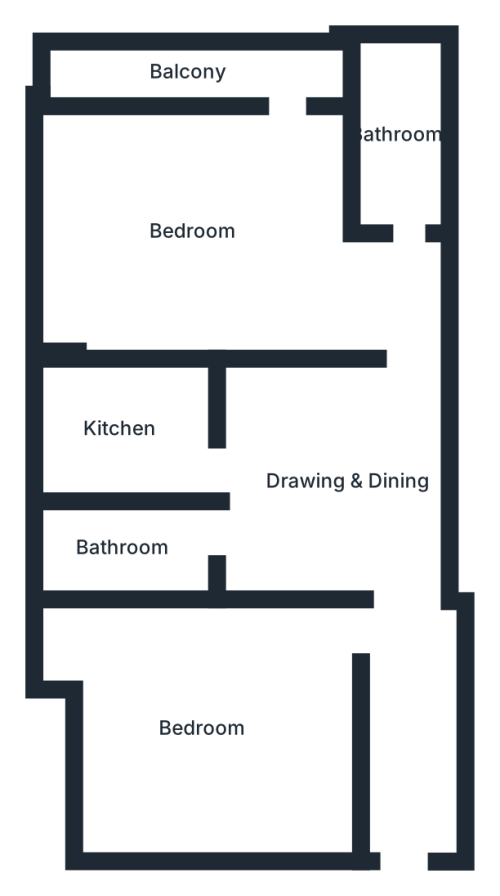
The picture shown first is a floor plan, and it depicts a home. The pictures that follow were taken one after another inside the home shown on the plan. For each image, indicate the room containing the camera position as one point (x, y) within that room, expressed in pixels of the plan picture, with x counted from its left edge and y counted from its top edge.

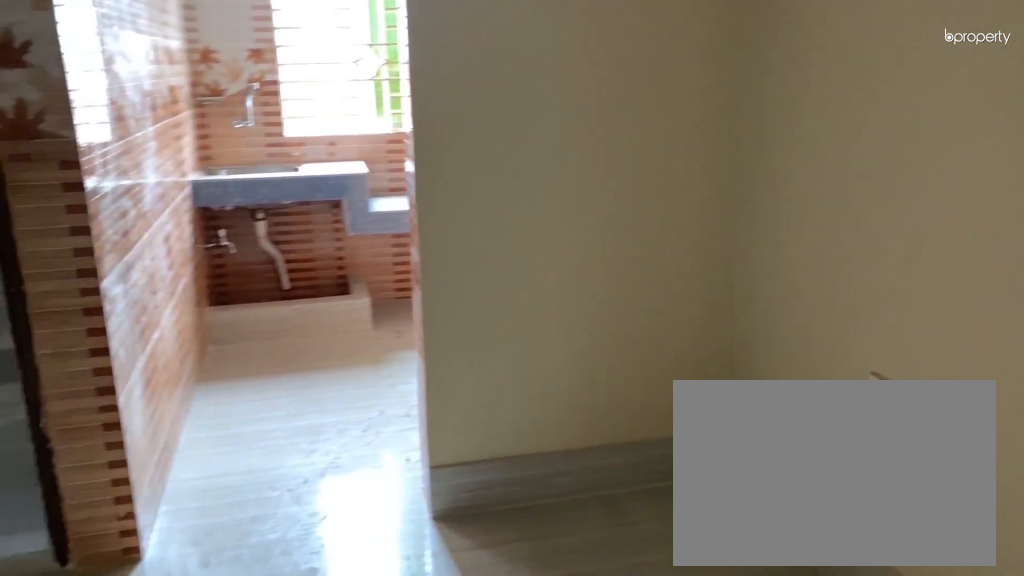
(296, 448)
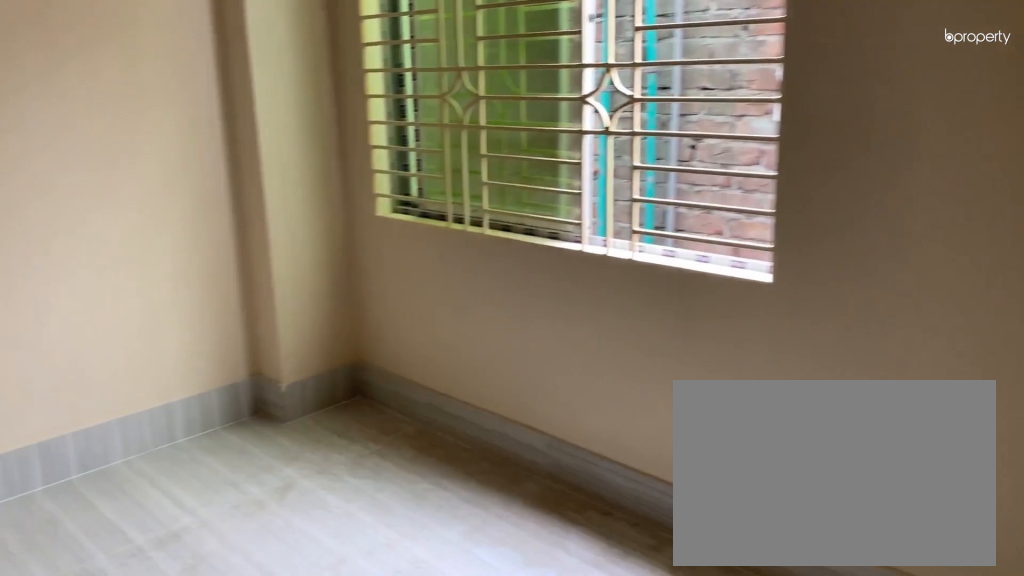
(222, 736)
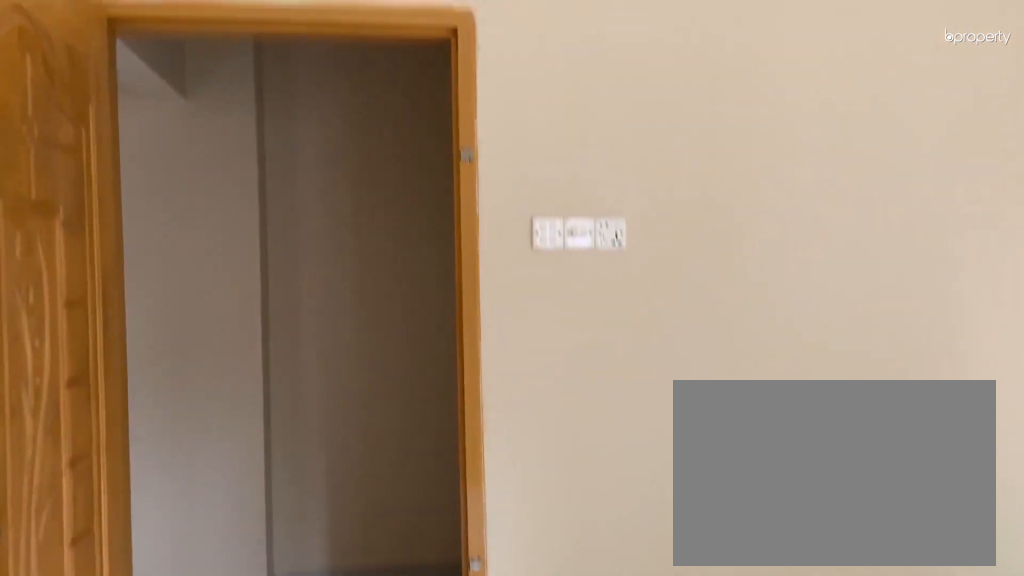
(222, 736)
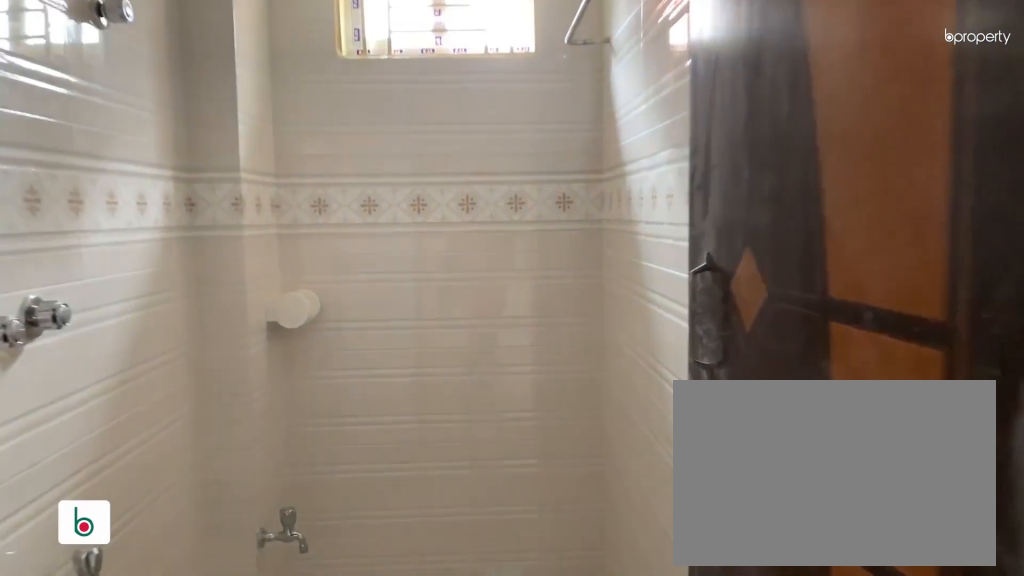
(178, 552)
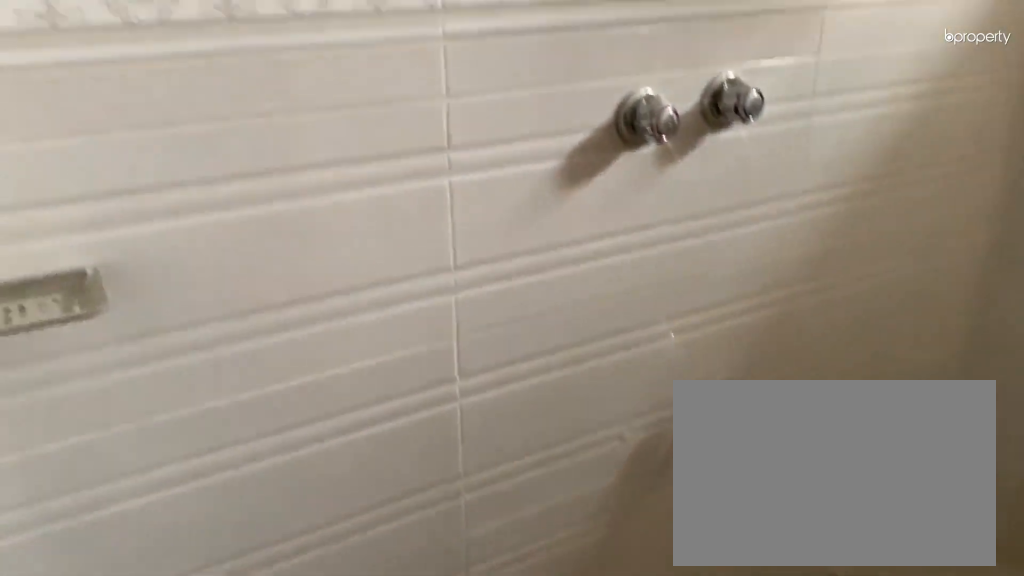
(127, 558)
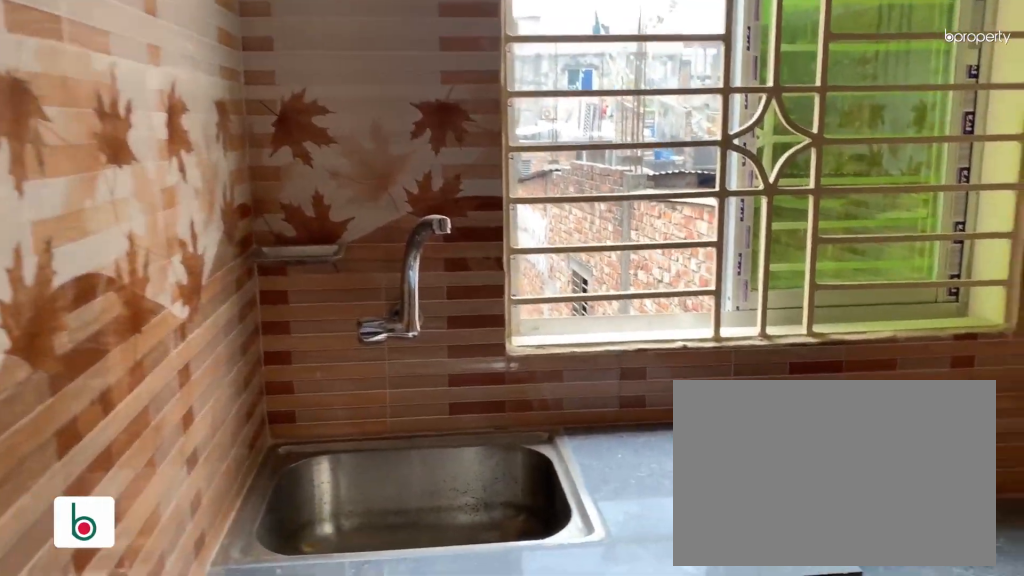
(150, 460)
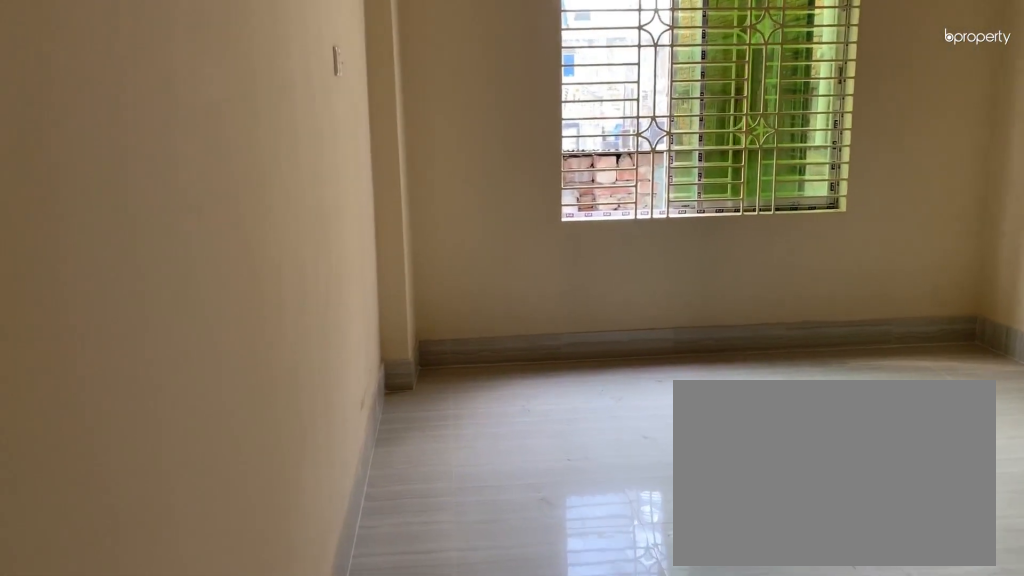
(234, 254)
